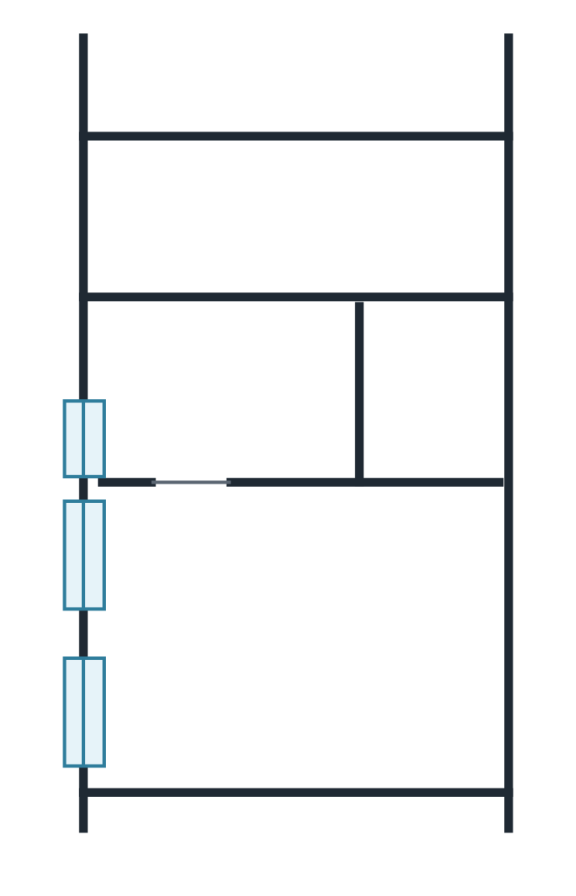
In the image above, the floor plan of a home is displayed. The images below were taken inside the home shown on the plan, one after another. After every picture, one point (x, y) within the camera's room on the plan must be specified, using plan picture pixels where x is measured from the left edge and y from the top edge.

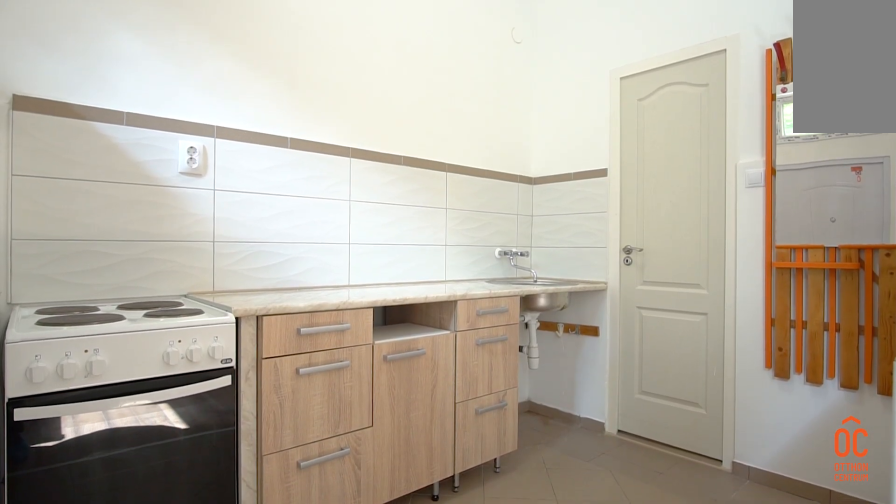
(221, 387)
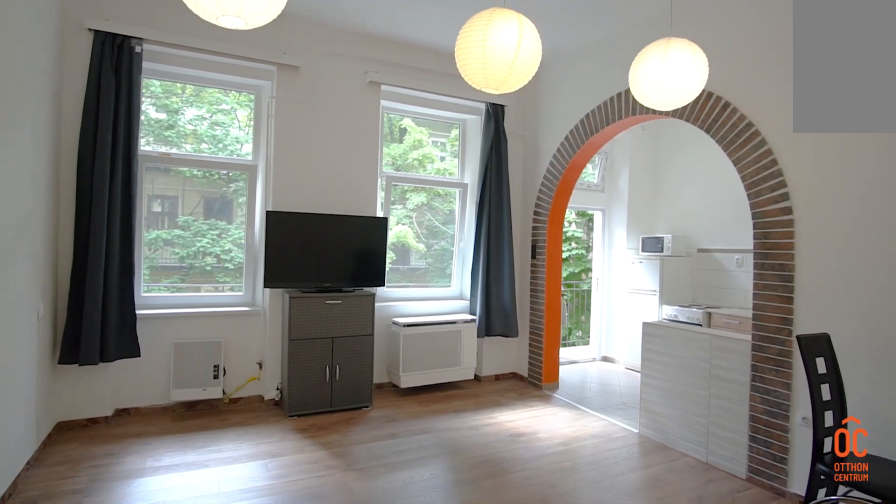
(312, 644)
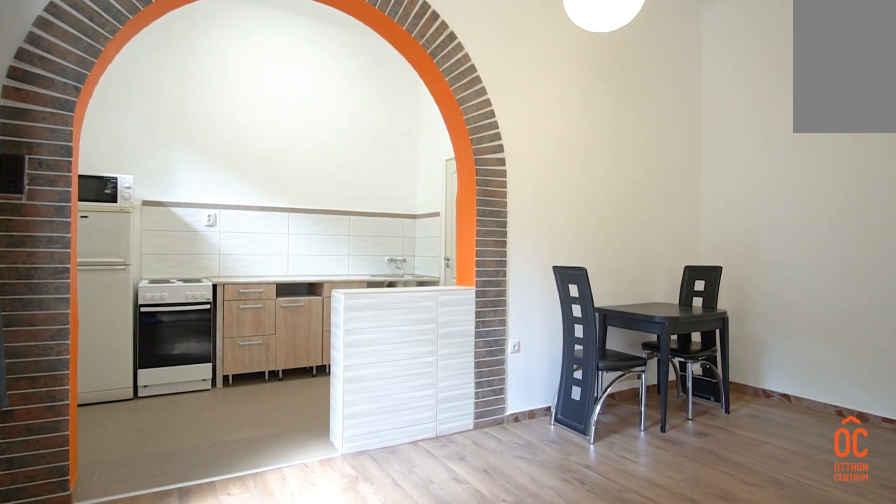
(312, 637)
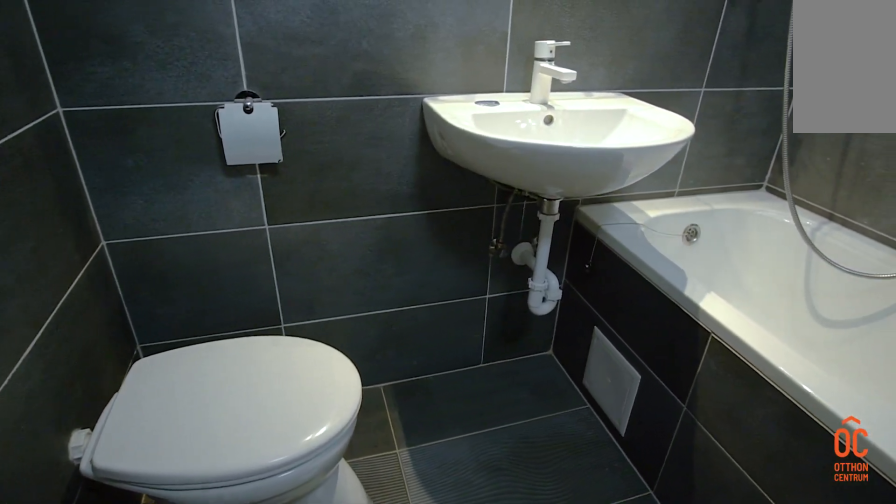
(440, 395)
